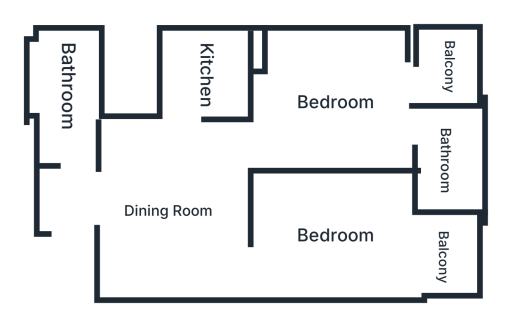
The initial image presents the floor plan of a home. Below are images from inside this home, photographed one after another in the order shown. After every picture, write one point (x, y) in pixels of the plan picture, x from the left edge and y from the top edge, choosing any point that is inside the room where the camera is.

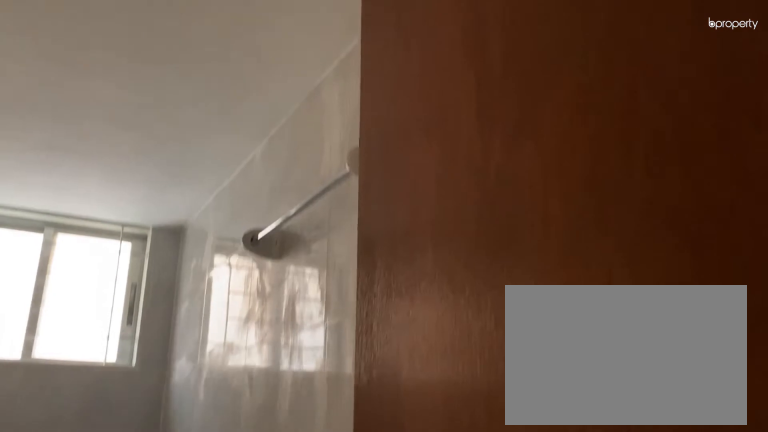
(75, 97)
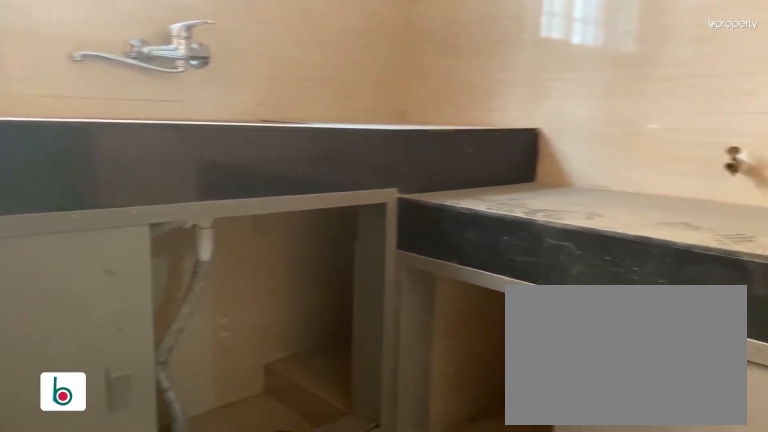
(208, 74)
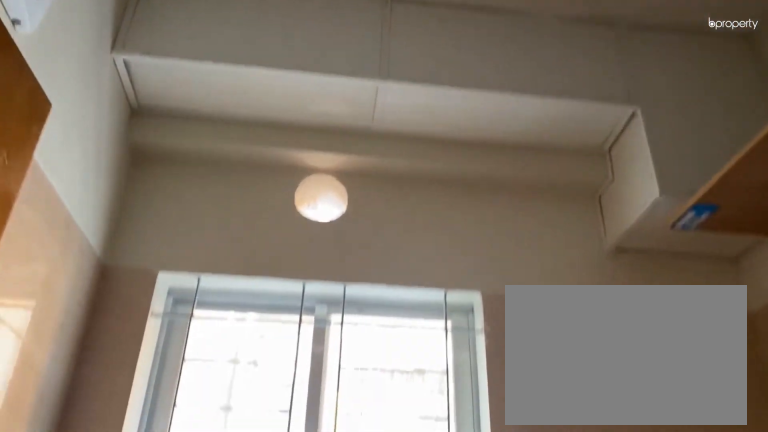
(209, 74)
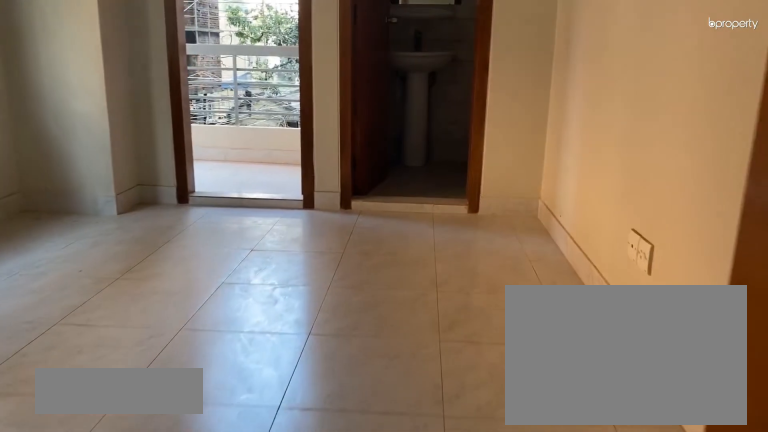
(242, 142)
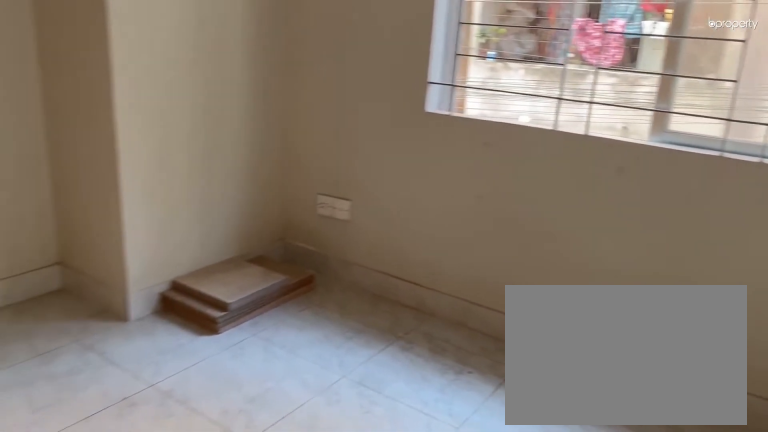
(334, 101)
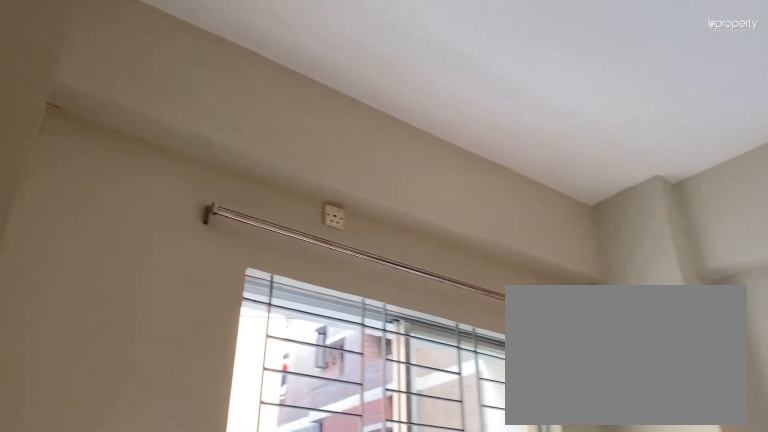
(334, 101)
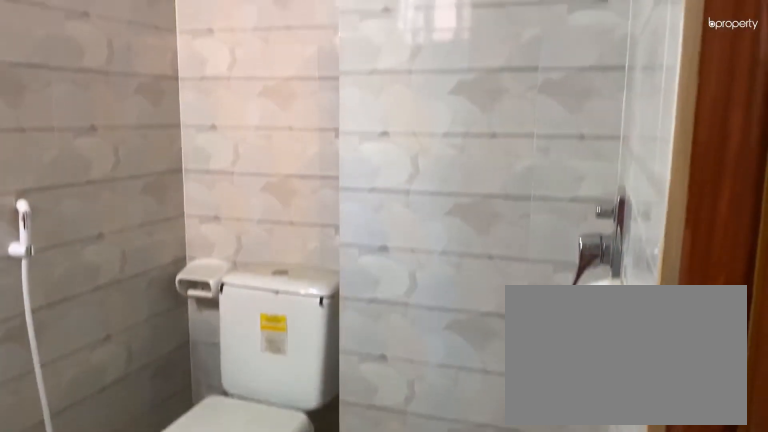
(448, 169)
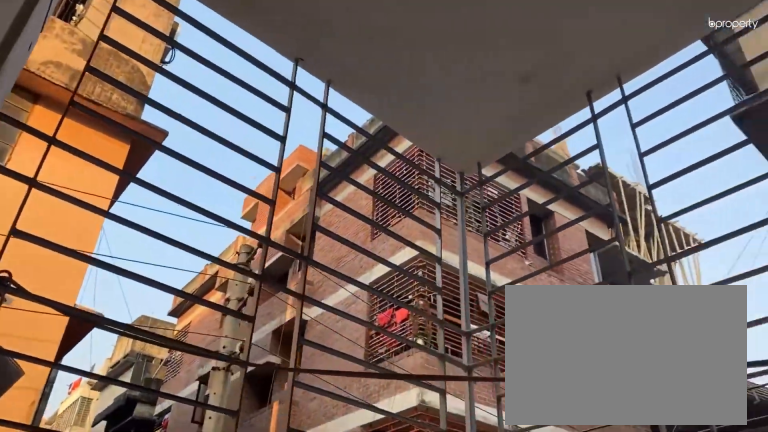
(448, 79)
